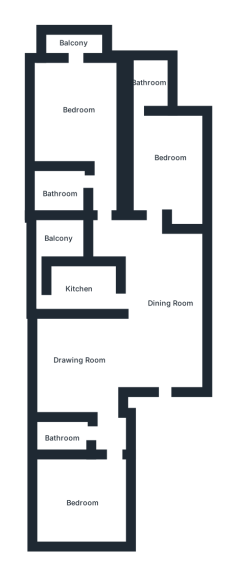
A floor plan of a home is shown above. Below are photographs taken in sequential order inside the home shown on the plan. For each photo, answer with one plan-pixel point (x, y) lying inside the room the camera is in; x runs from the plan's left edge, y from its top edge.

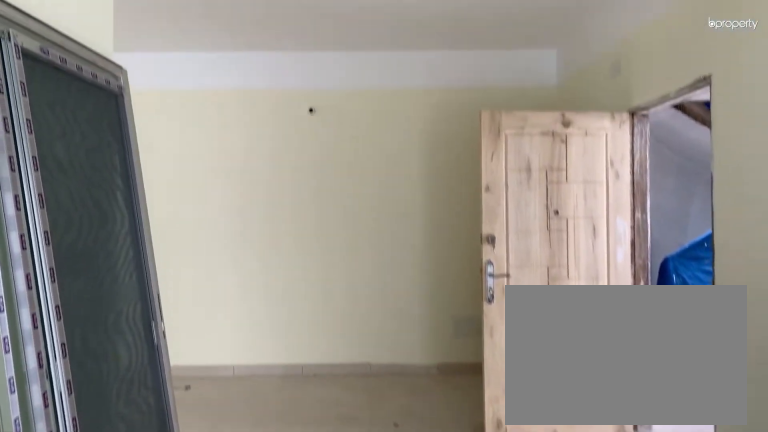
(75, 356)
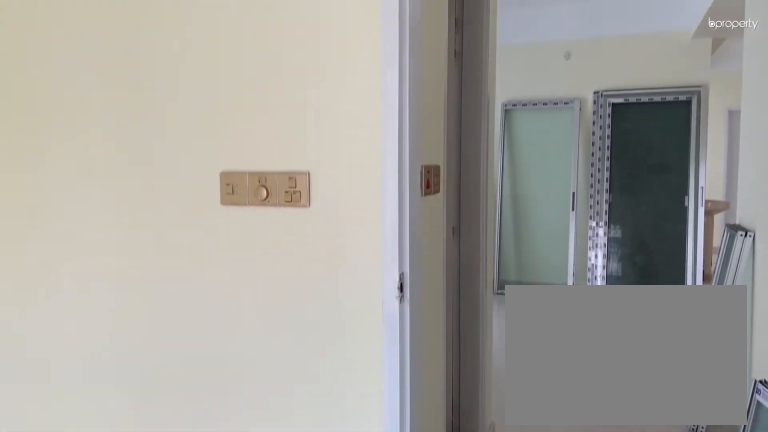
(81, 501)
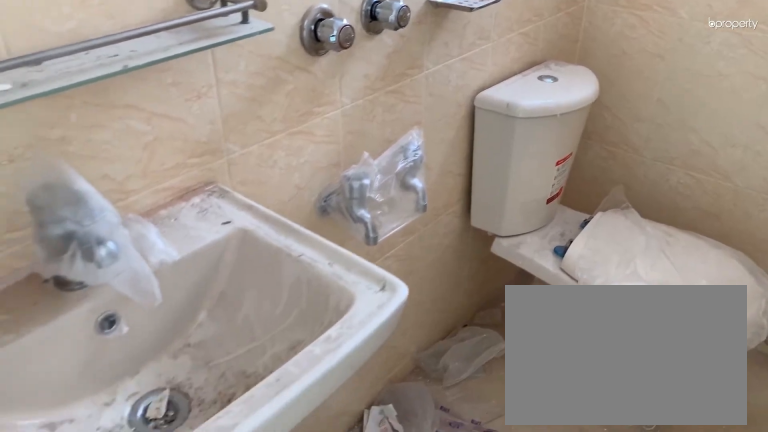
(66, 433)
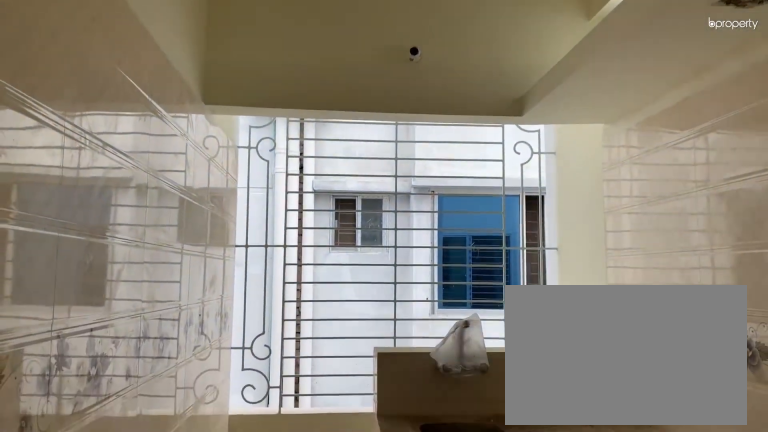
(82, 286)
